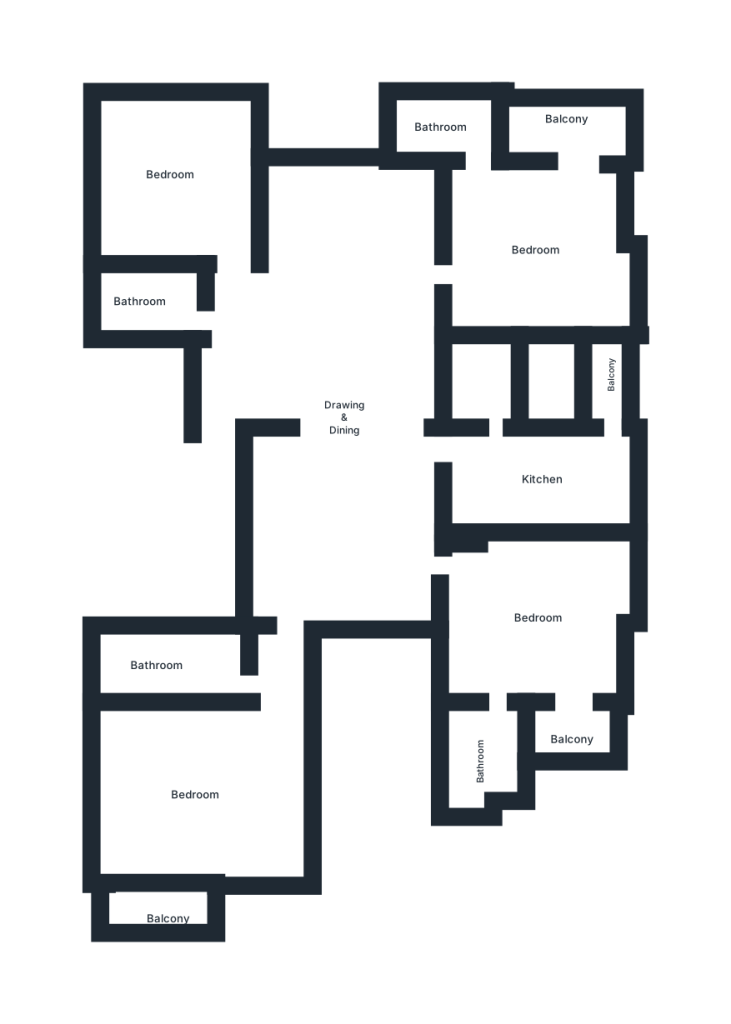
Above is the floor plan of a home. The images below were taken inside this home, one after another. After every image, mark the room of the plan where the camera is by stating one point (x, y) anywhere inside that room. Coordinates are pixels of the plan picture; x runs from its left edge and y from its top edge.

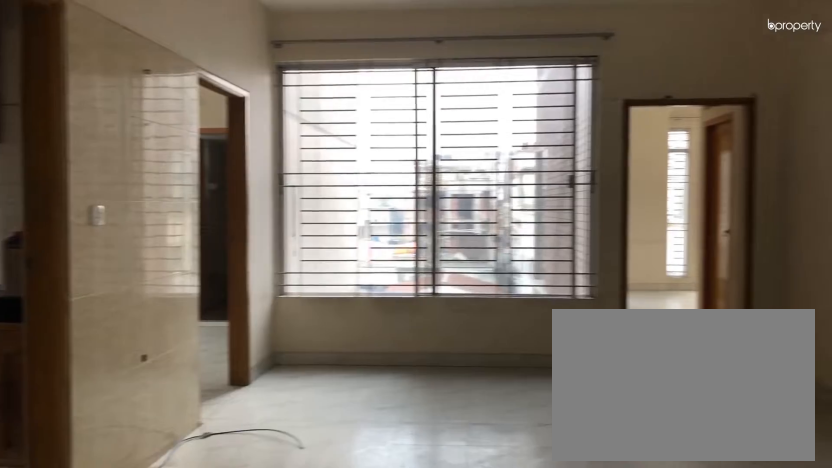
(341, 356)
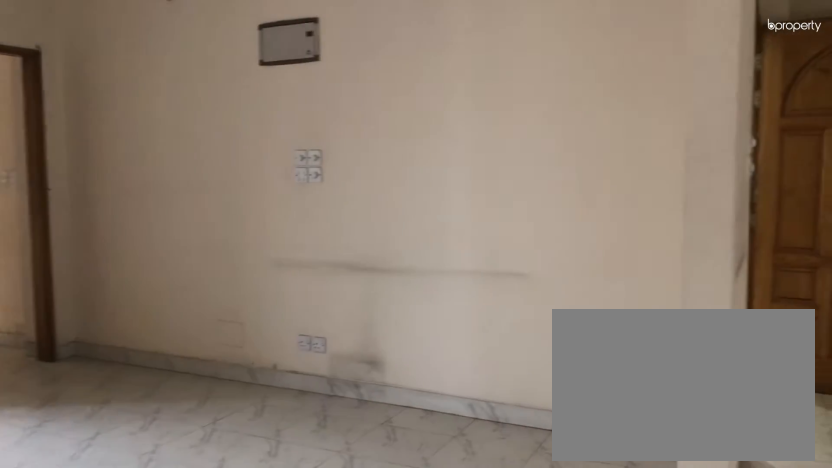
(341, 356)
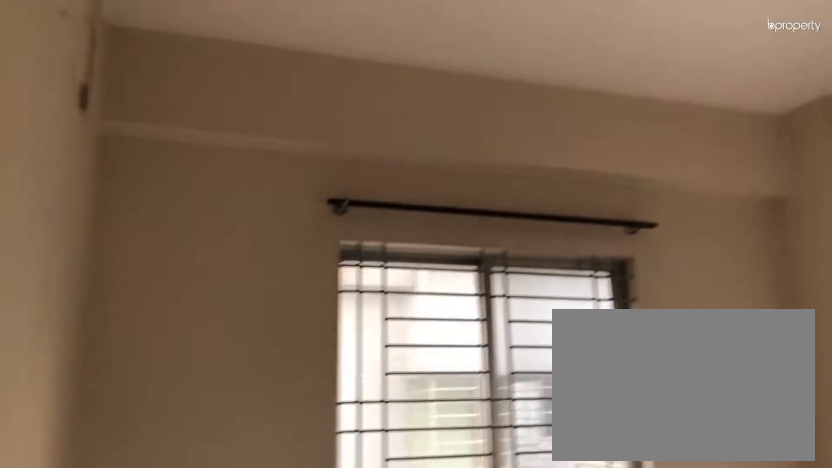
(182, 182)
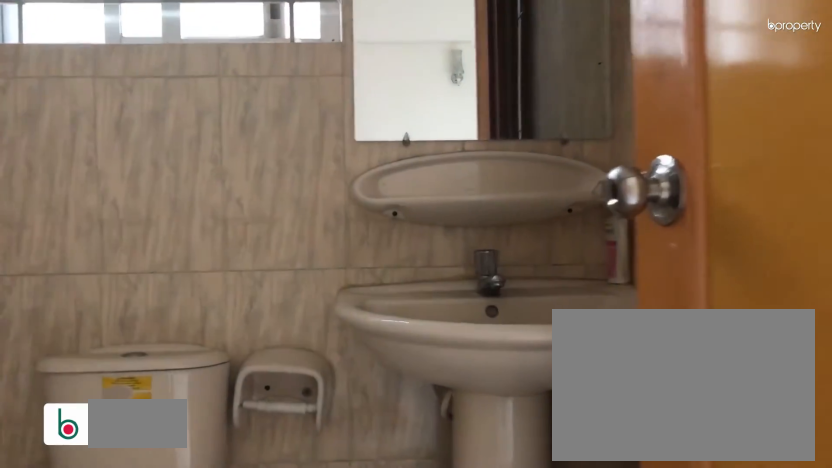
(450, 131)
